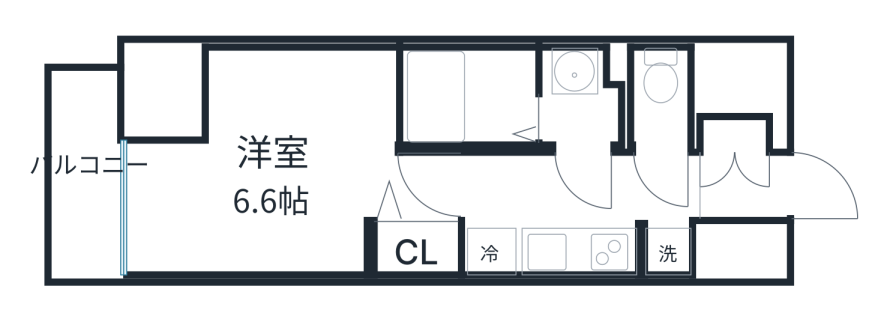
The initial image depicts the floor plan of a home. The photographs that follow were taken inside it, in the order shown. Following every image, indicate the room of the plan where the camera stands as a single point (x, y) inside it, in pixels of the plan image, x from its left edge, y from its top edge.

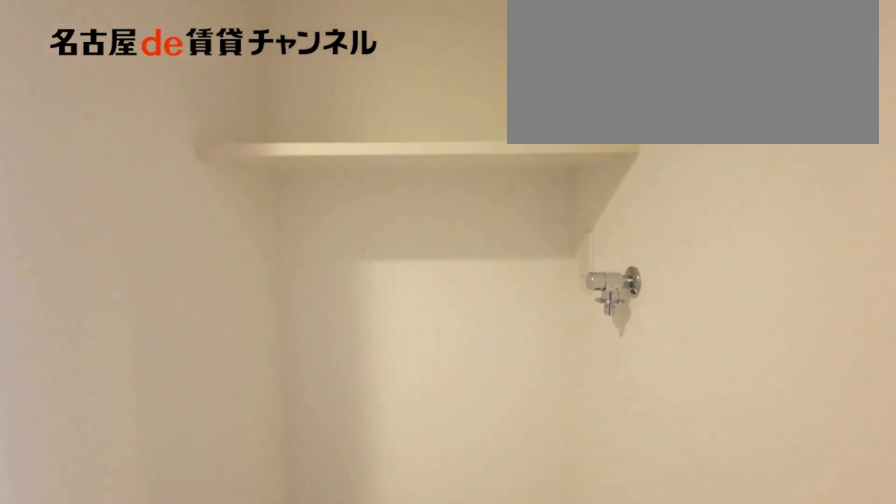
(665, 250)
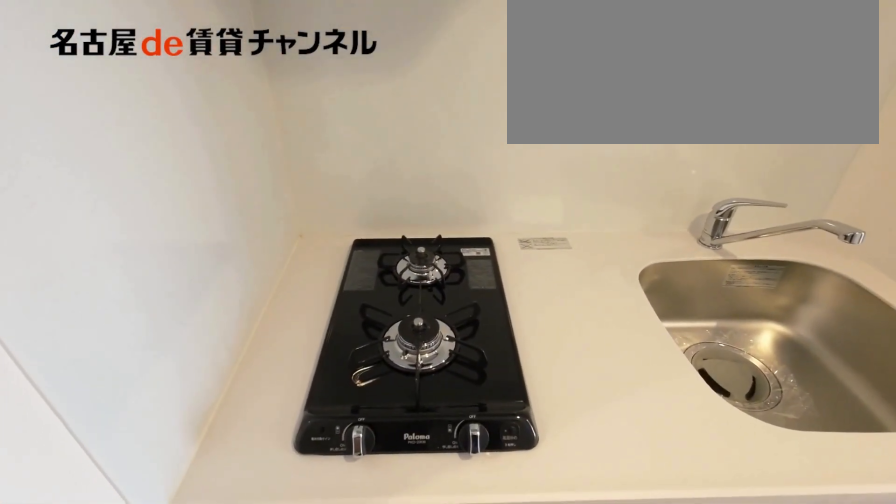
(550, 247)
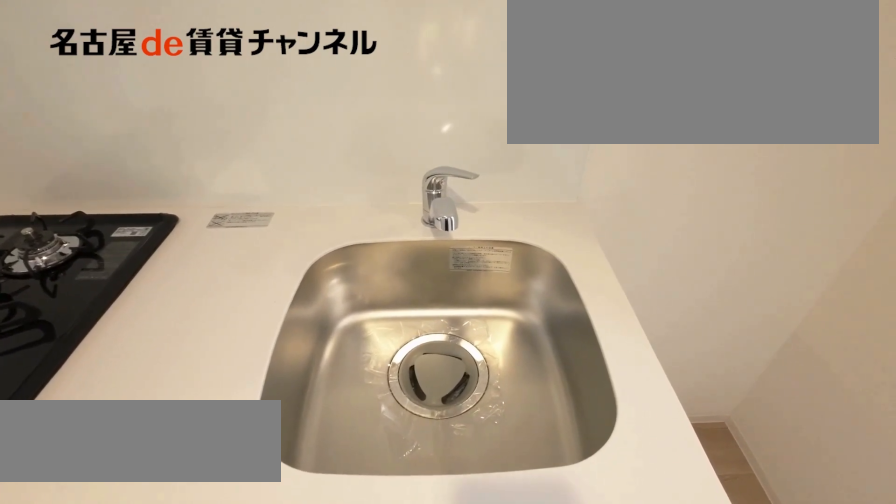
(550, 247)
